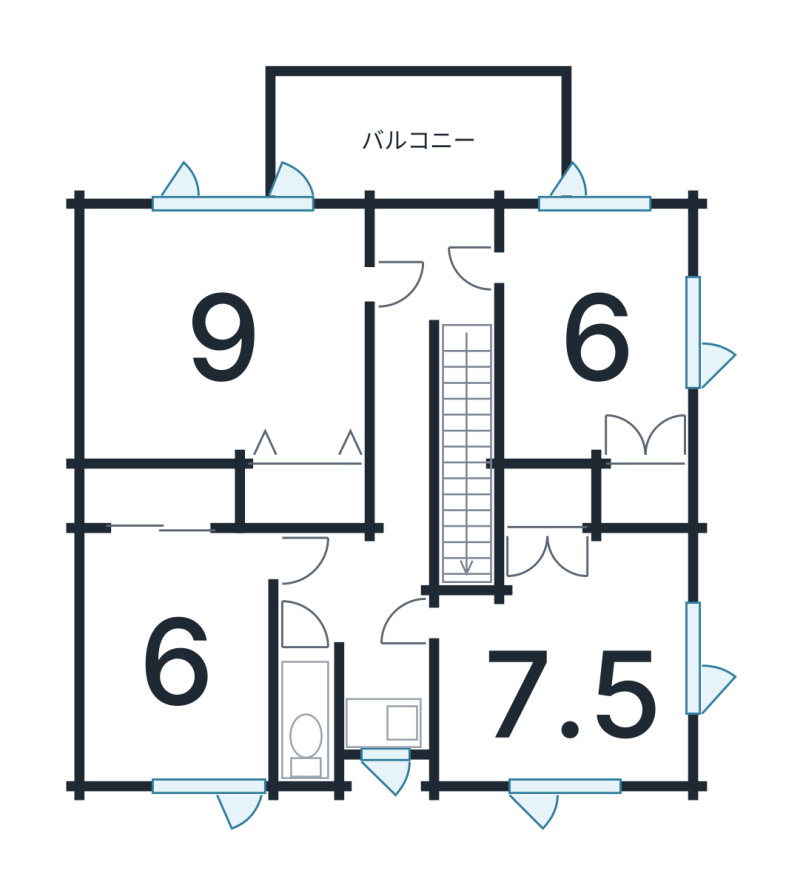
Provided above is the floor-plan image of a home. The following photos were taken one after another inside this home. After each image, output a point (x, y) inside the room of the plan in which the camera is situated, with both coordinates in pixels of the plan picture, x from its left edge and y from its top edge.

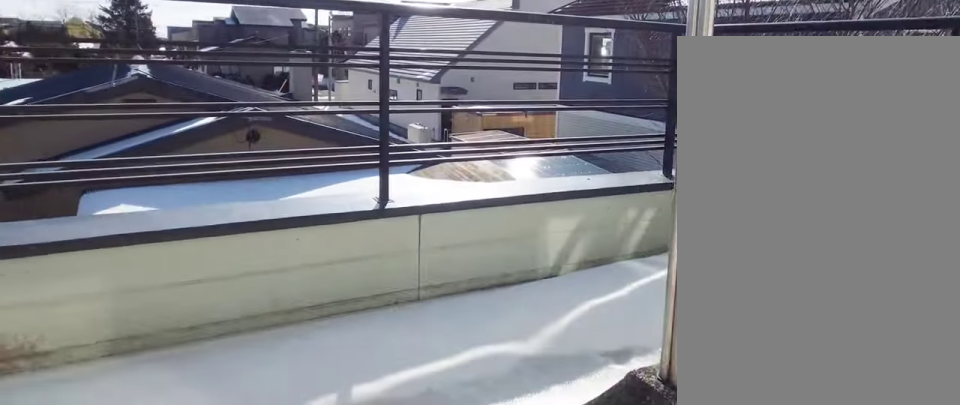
(434, 134)
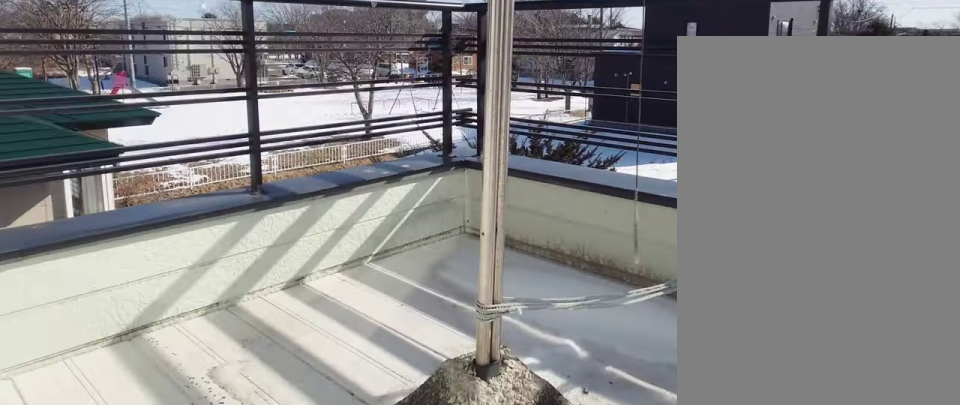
(434, 134)
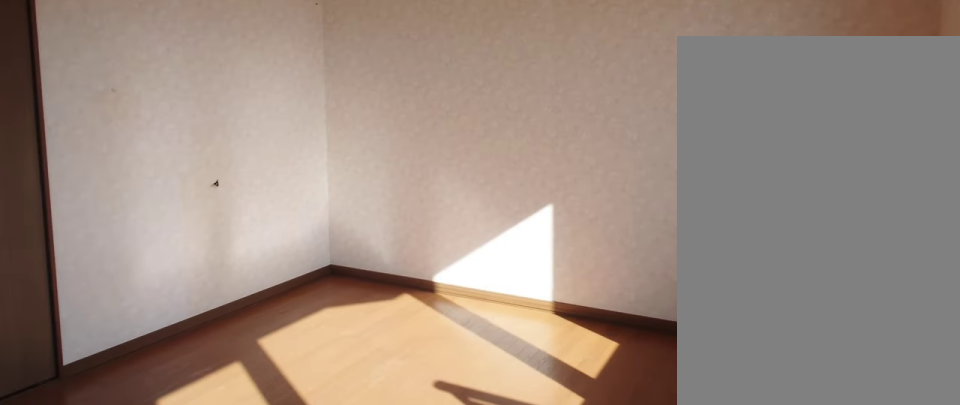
(224, 348)
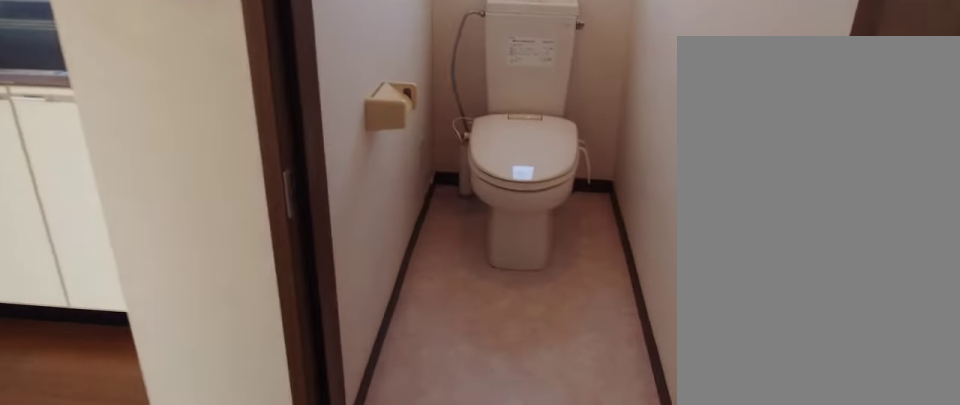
(302, 740)
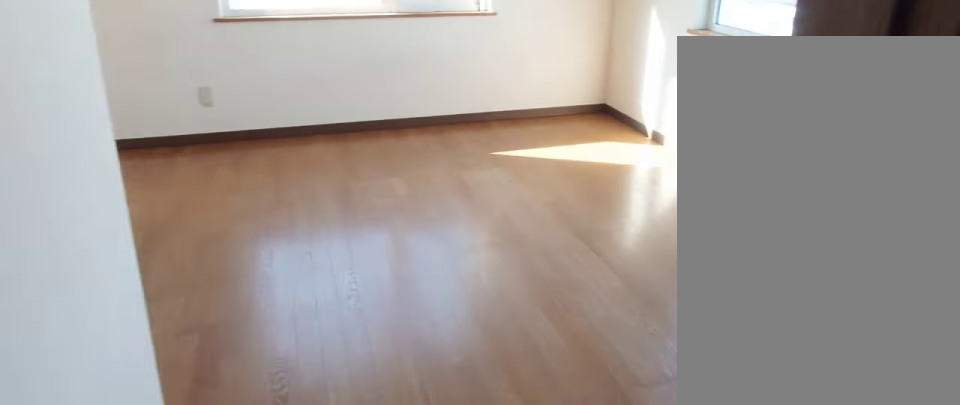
(567, 681)
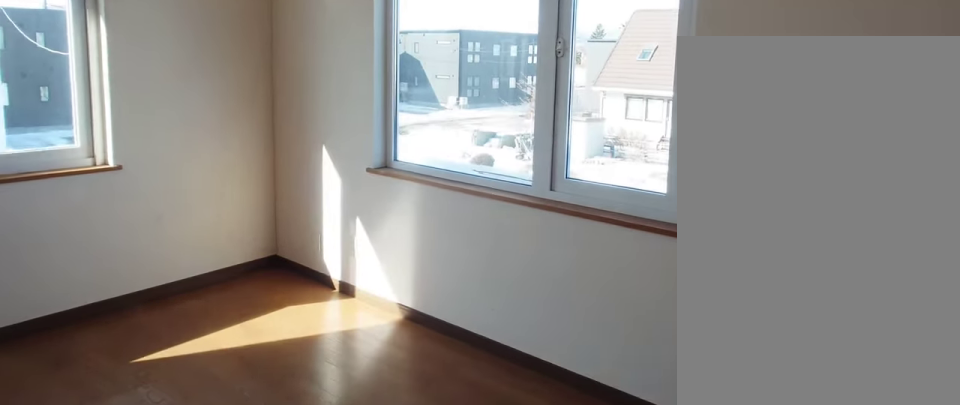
(567, 681)
